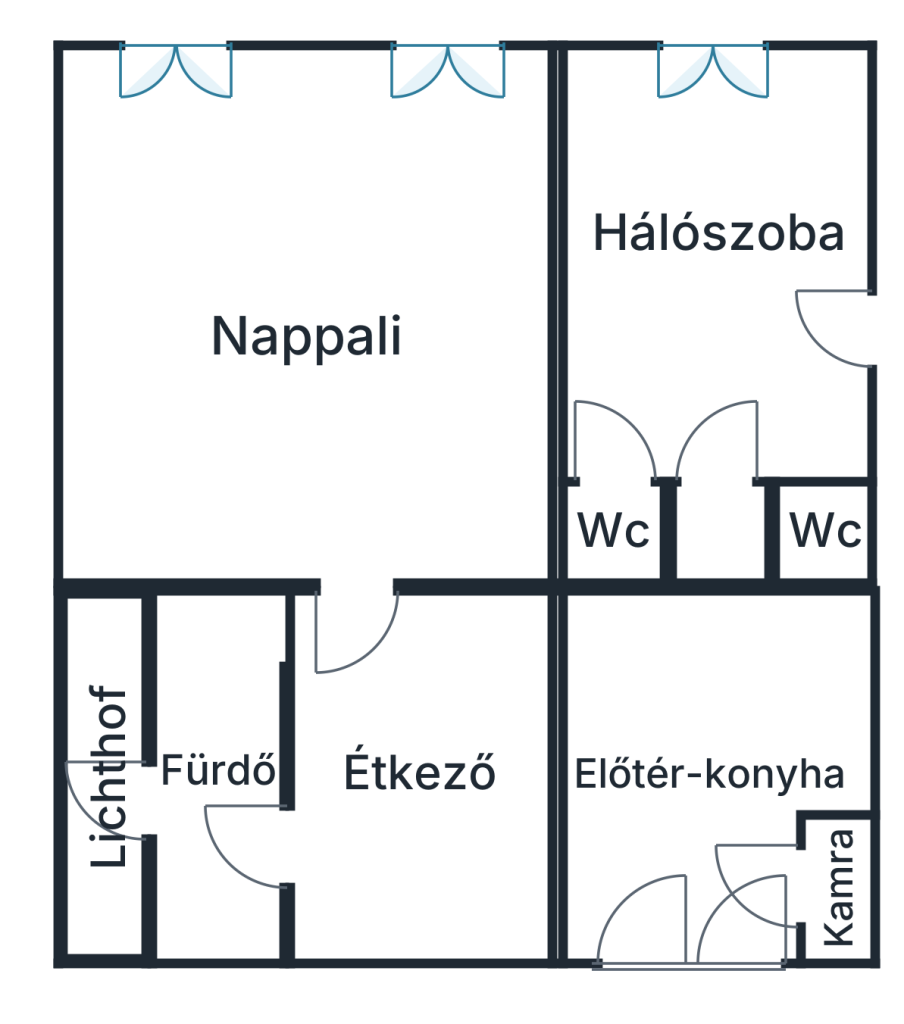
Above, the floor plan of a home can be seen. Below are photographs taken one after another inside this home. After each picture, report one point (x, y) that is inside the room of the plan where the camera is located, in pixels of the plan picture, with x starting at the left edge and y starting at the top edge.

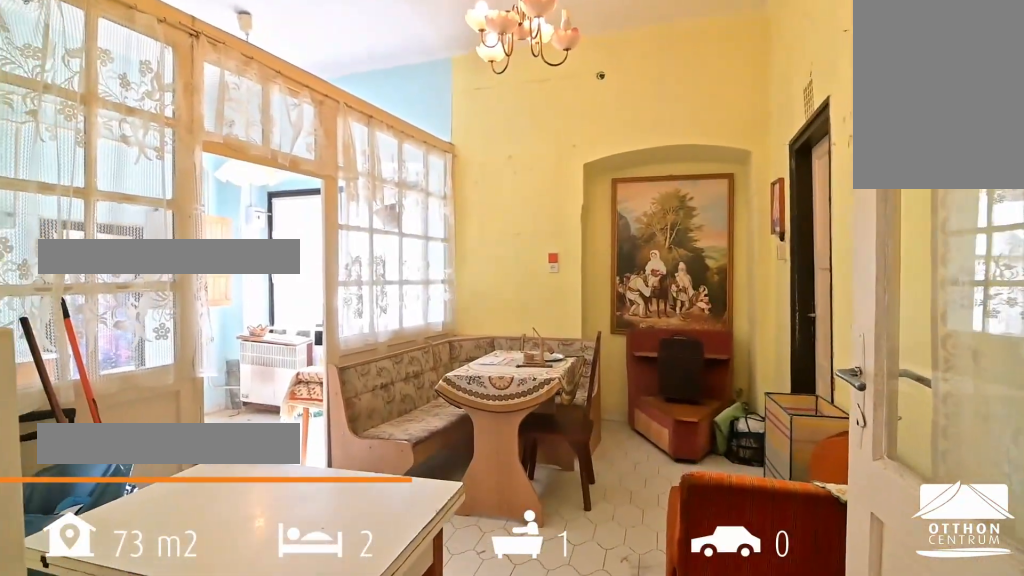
(389, 776)
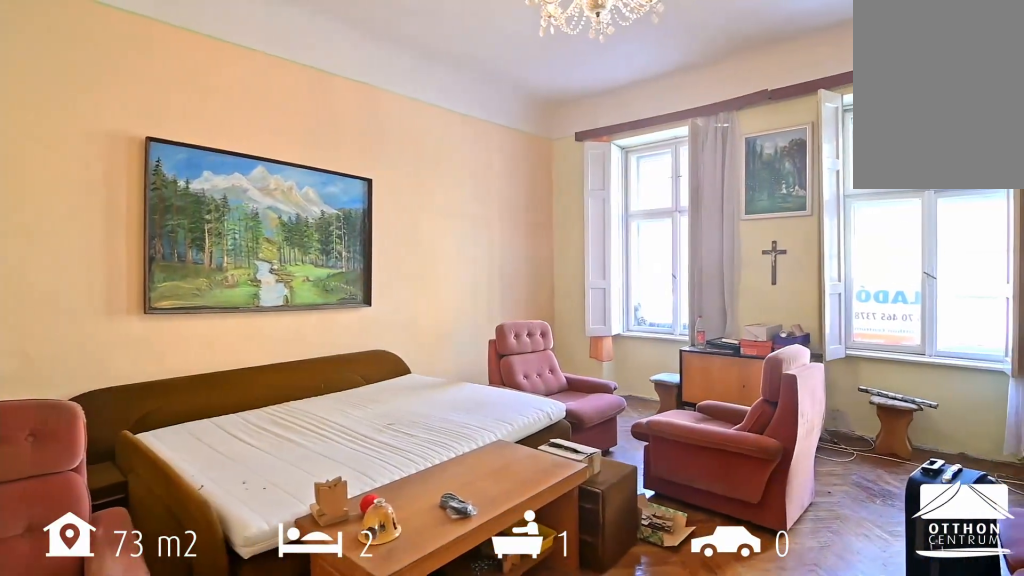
(319, 271)
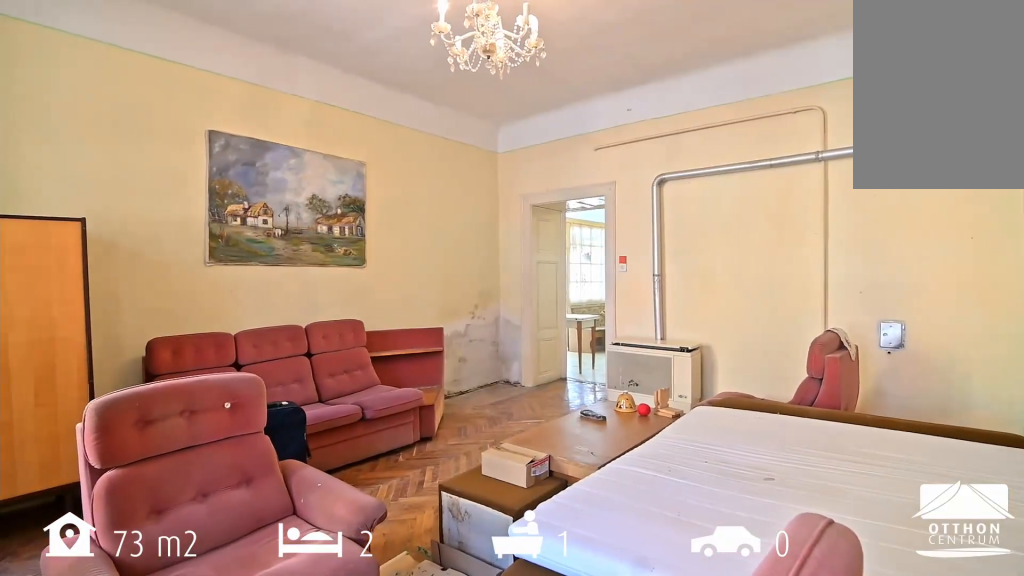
(319, 271)
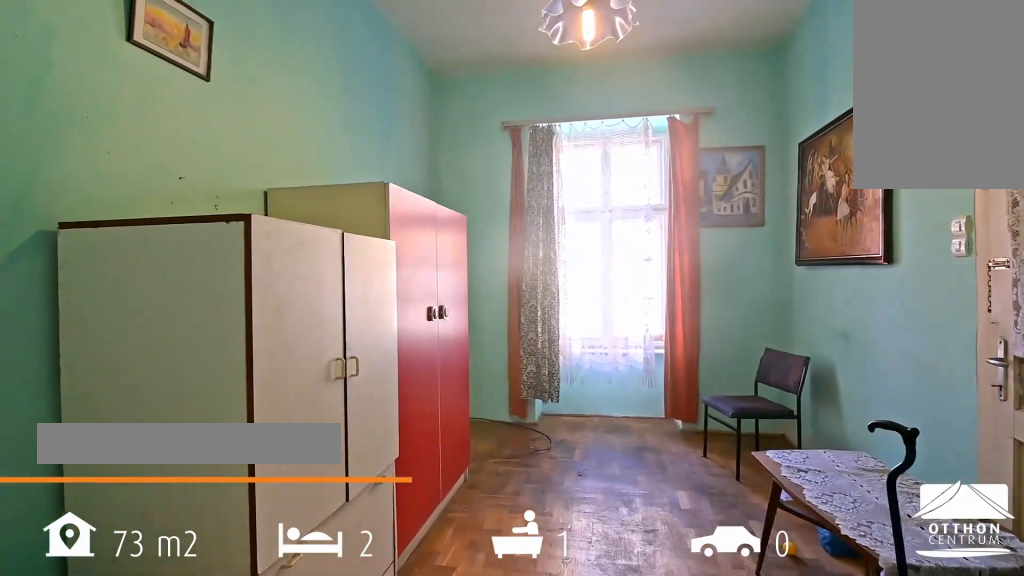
(712, 281)
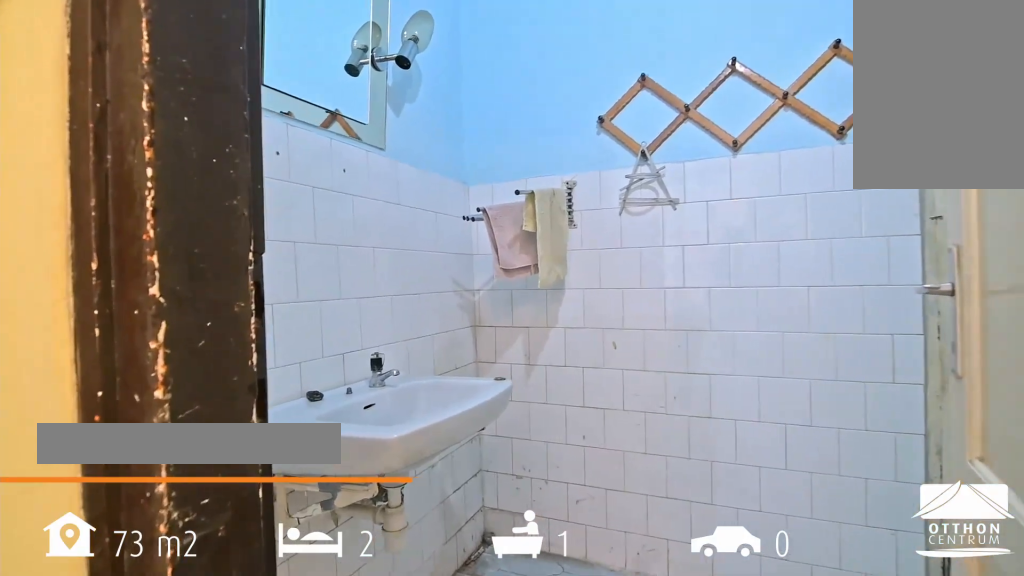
(217, 806)
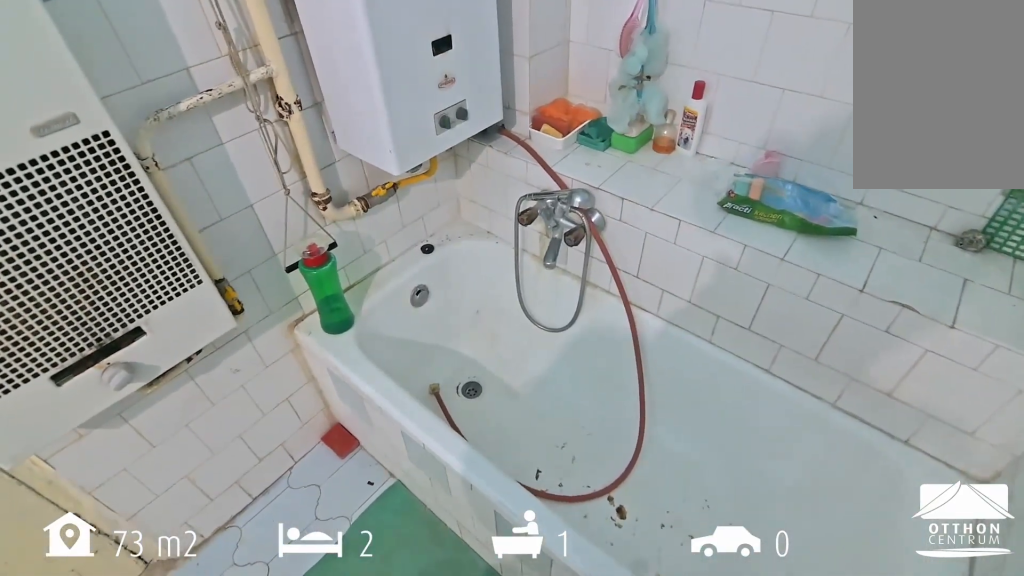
(217, 806)
